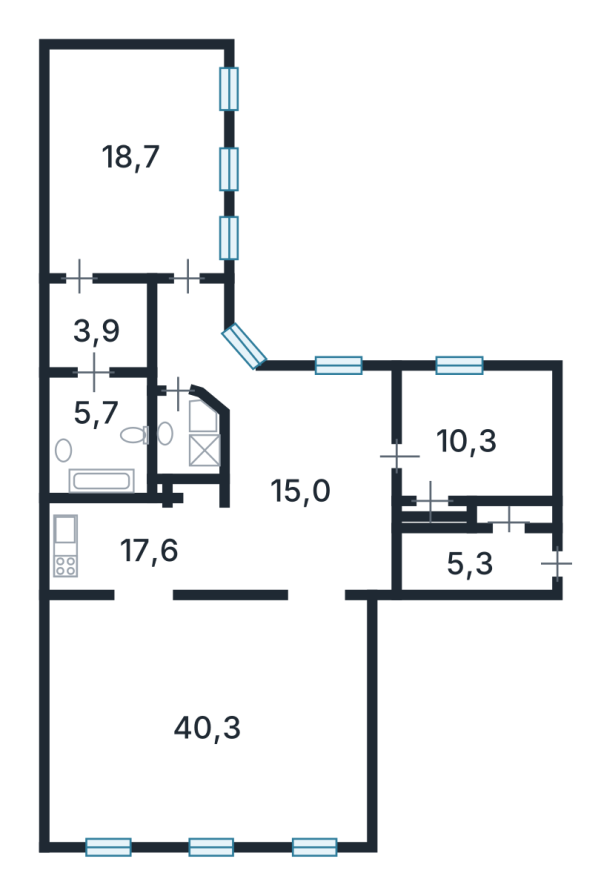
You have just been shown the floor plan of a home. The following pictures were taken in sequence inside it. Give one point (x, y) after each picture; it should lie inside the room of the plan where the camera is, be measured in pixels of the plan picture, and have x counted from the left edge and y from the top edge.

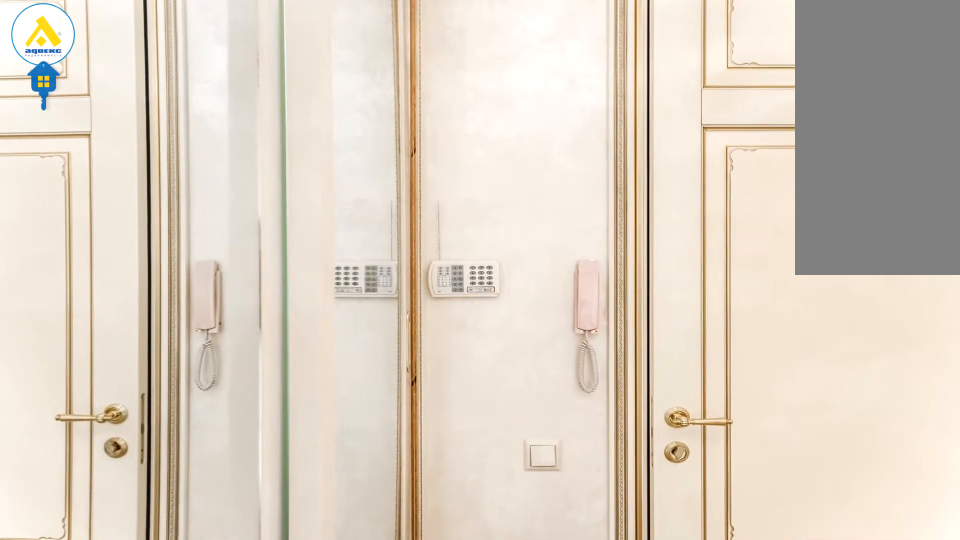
(468, 560)
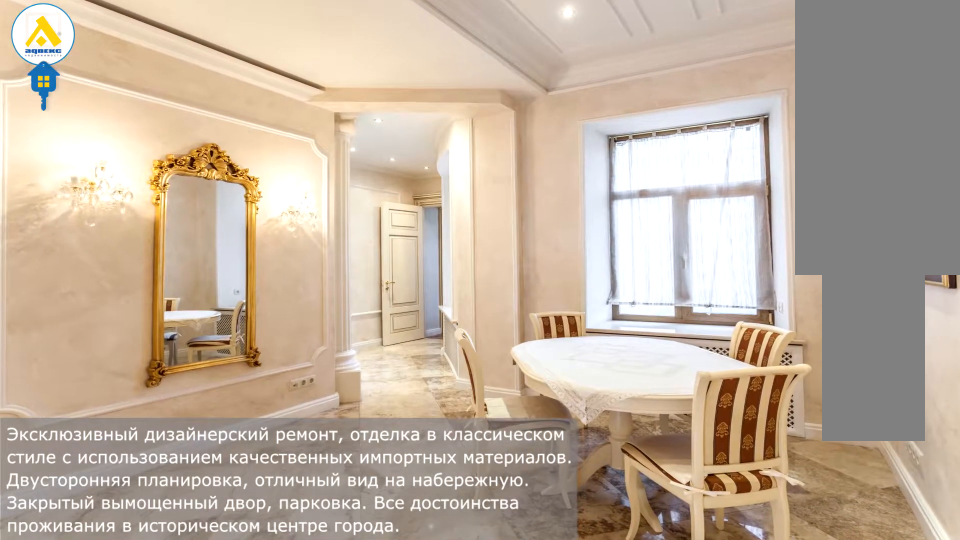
(298, 538)
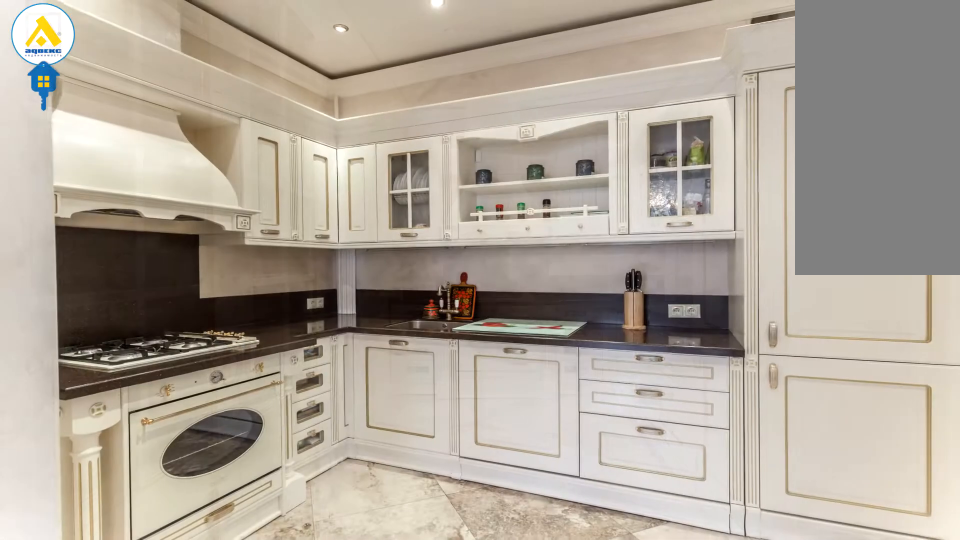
(150, 545)
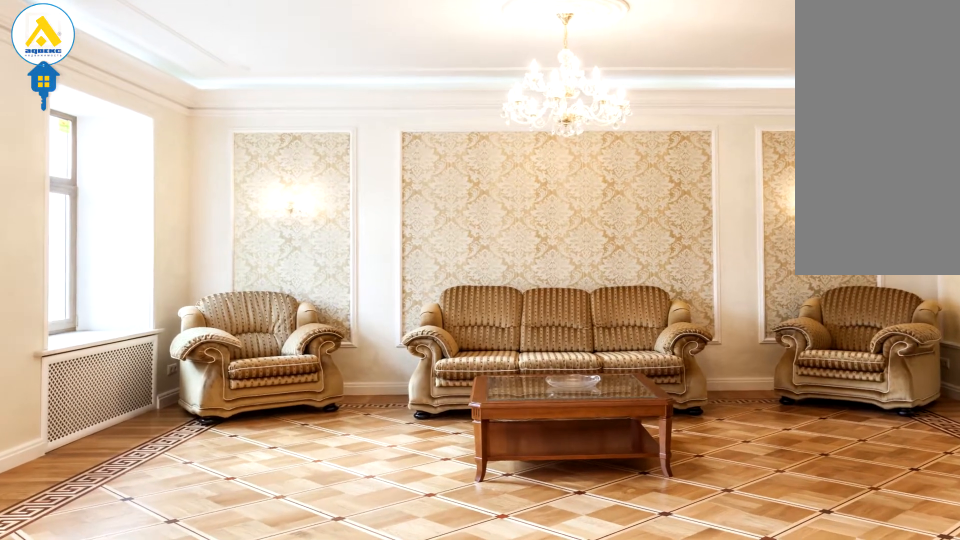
(205, 665)
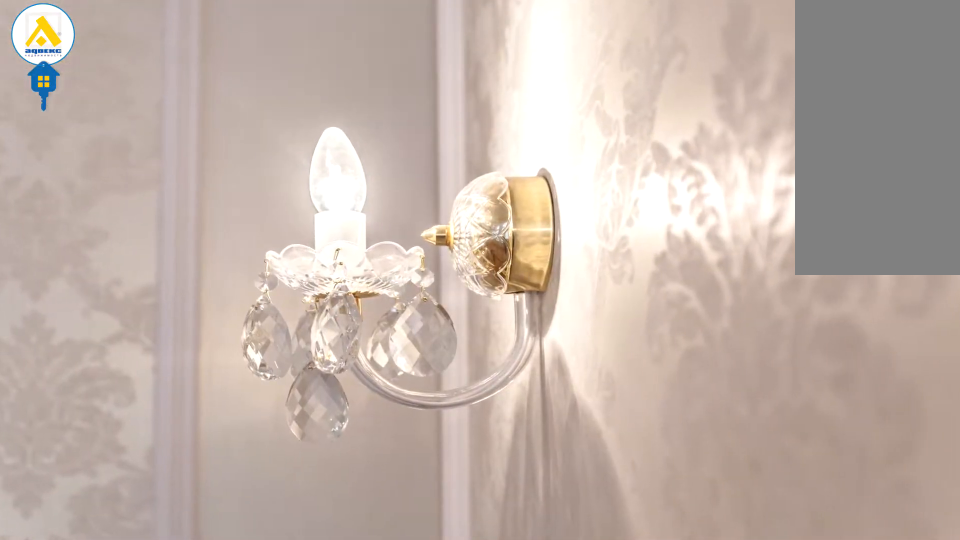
(205, 665)
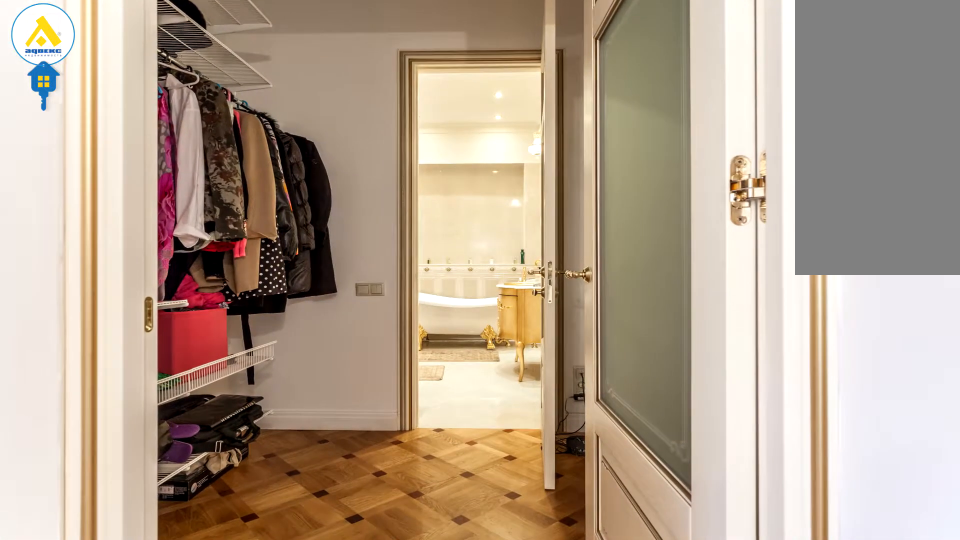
(102, 331)
